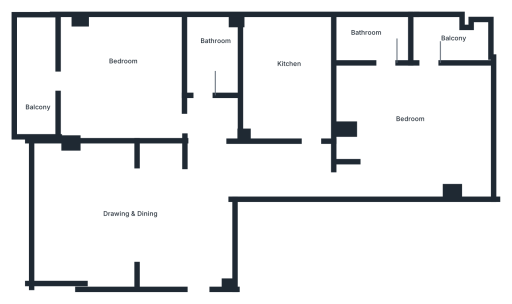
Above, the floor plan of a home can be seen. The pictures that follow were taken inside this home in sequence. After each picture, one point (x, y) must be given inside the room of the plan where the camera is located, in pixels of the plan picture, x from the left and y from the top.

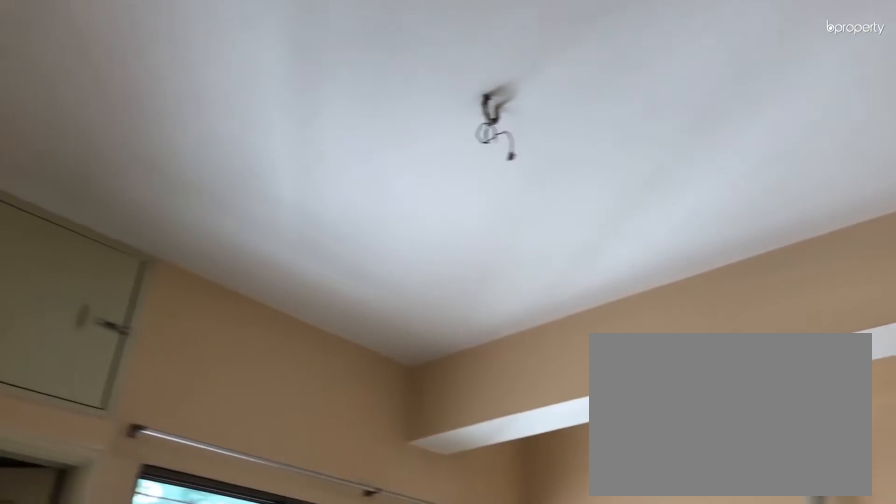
(397, 101)
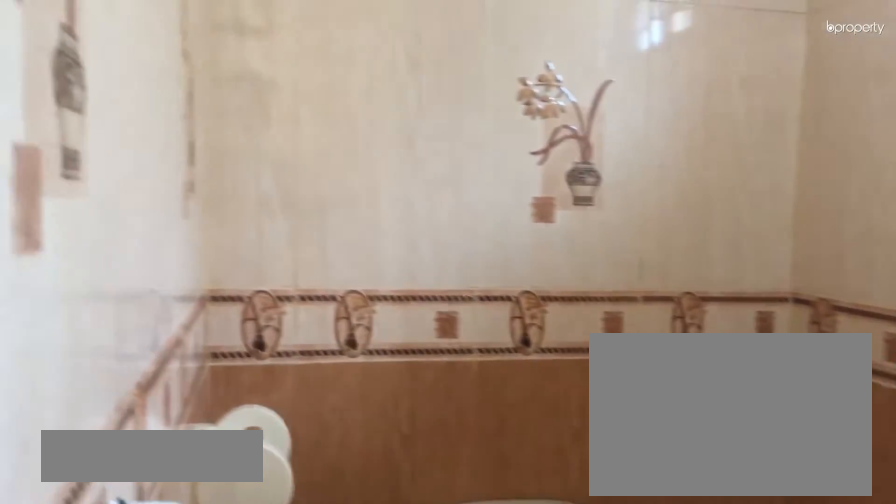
(372, 34)
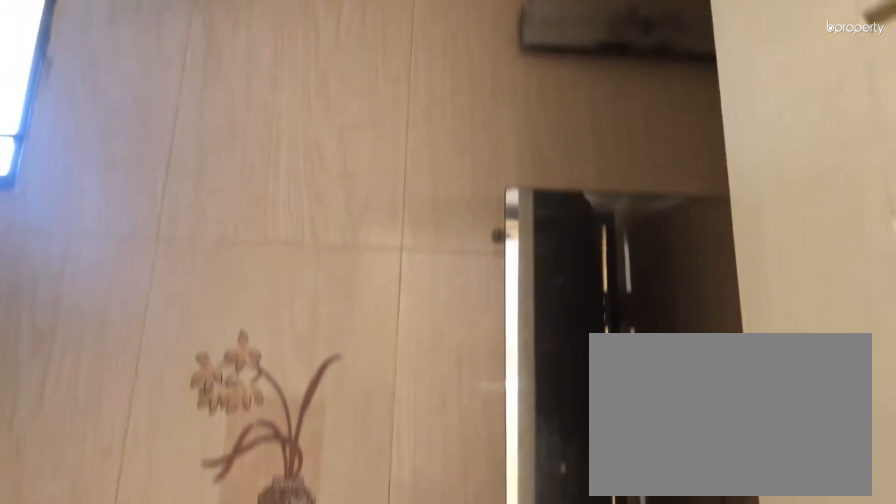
(372, 34)
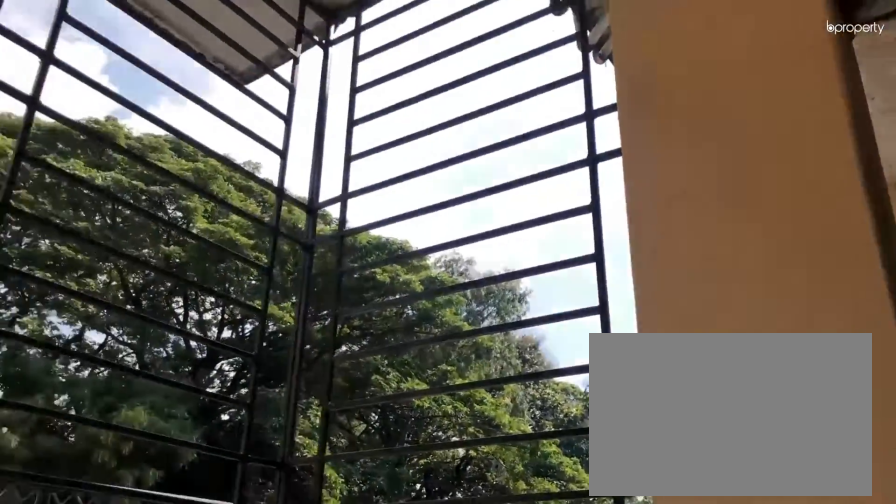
(446, 38)
